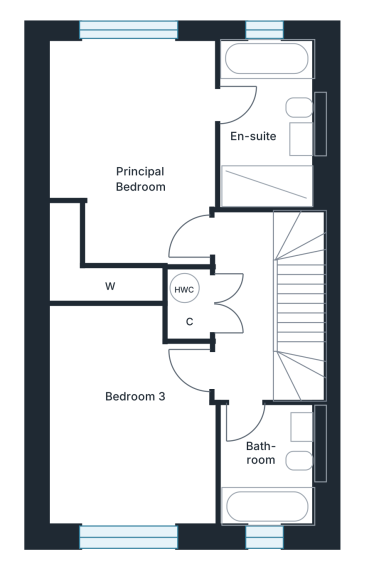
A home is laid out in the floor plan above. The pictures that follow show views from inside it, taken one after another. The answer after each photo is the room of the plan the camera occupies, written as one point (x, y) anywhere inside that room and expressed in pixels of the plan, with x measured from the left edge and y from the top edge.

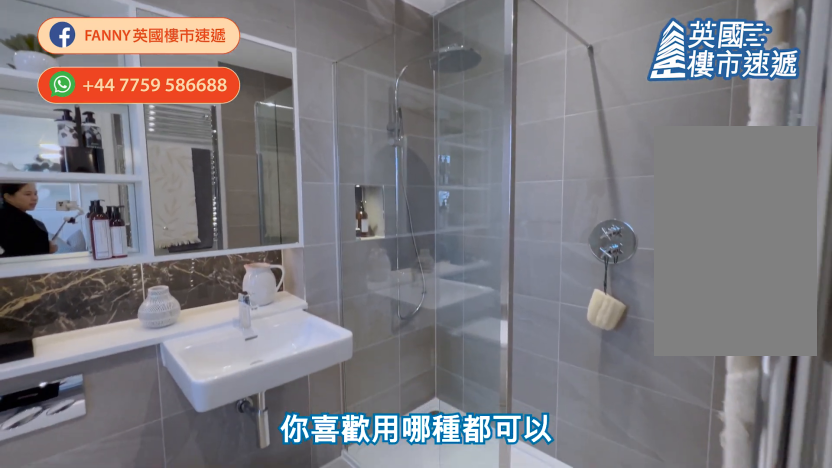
(271, 120)
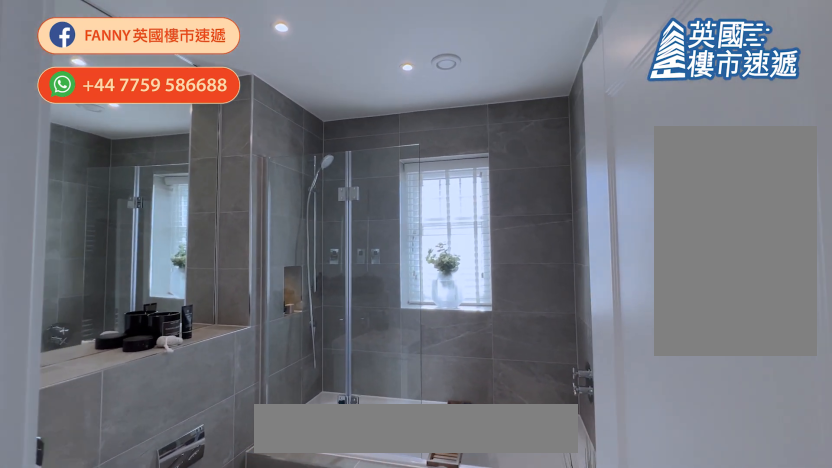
(305, 511)
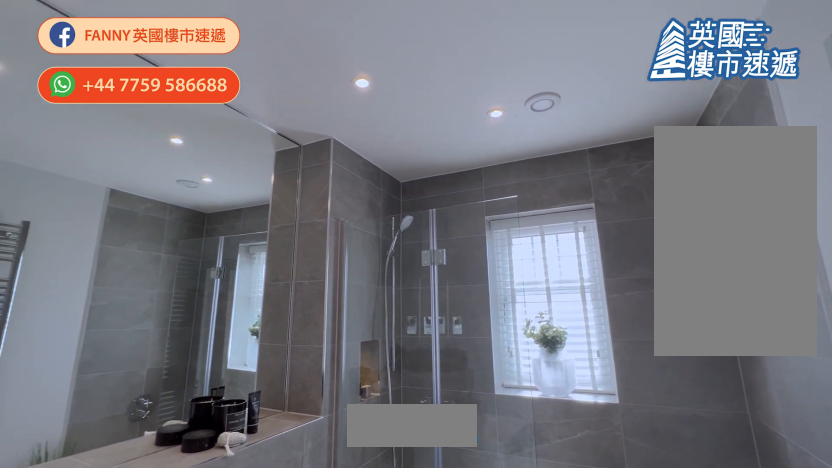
(234, 518)
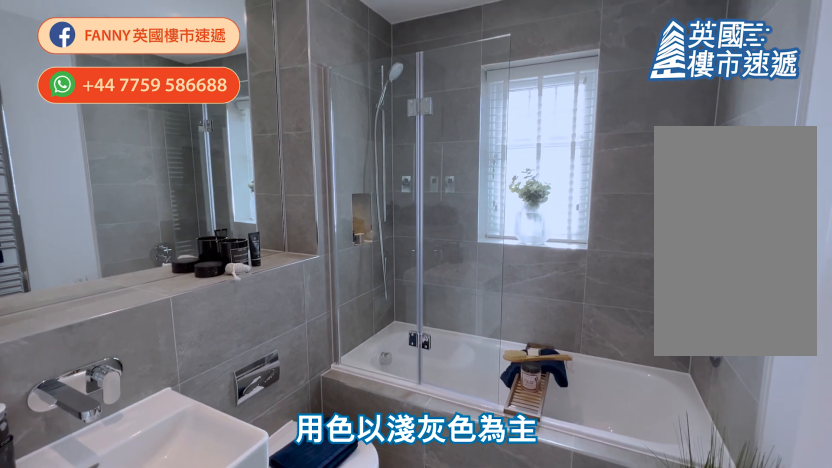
(234, 518)
